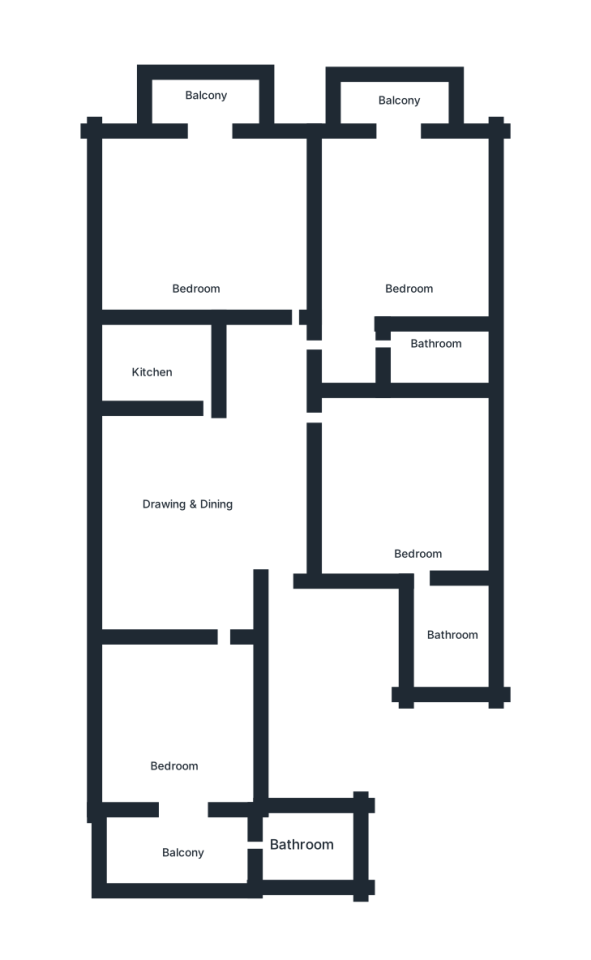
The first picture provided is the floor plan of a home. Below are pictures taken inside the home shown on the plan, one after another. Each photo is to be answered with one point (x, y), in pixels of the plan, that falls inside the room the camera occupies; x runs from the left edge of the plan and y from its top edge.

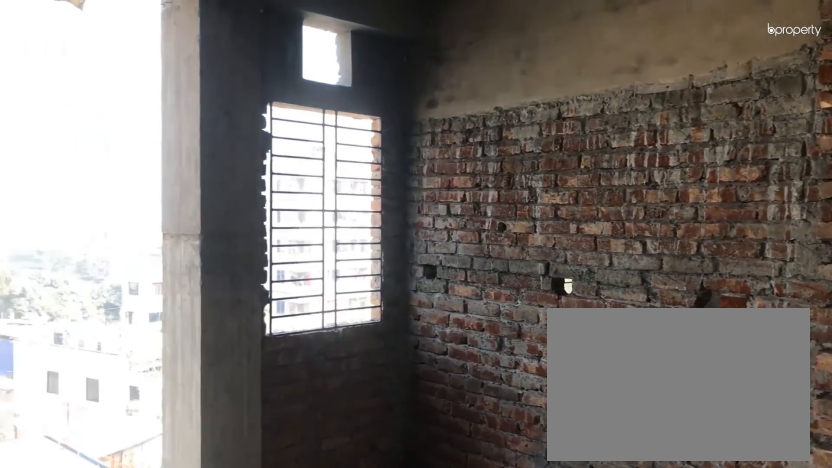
(224, 496)
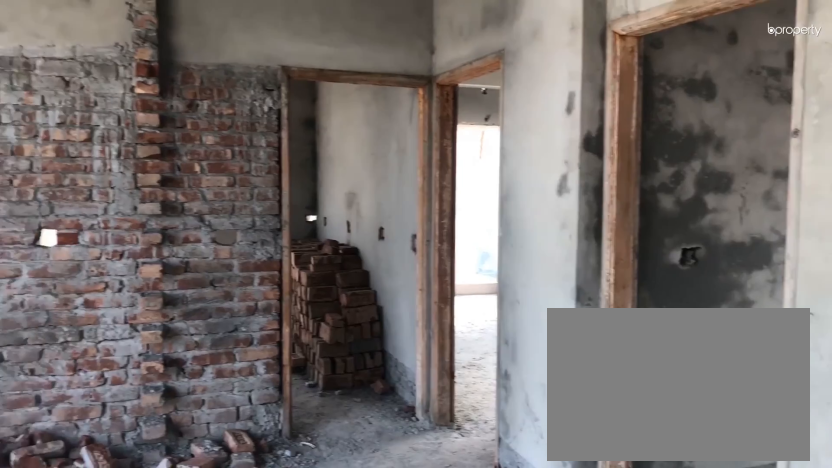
(189, 495)
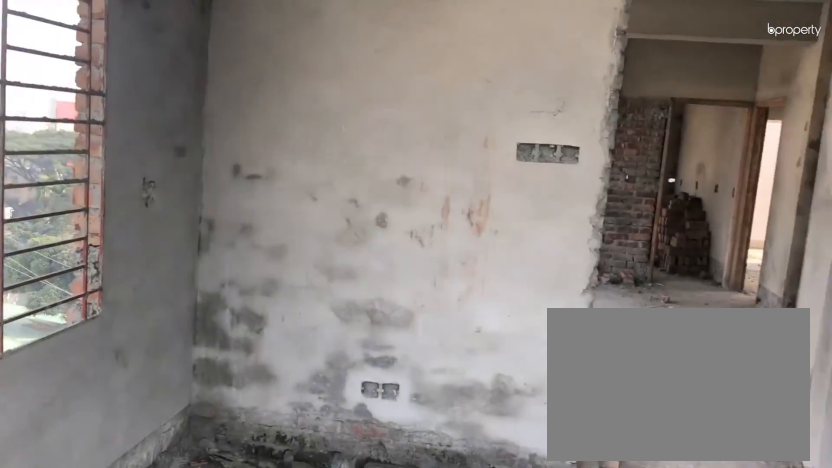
(183, 733)
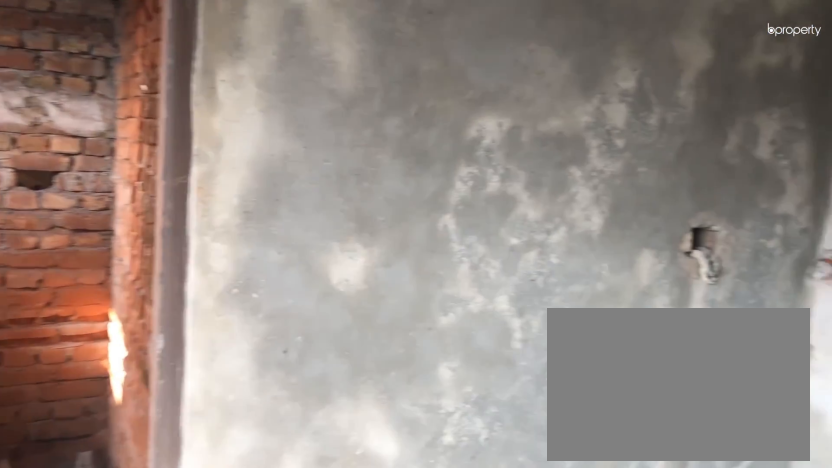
(421, 483)
